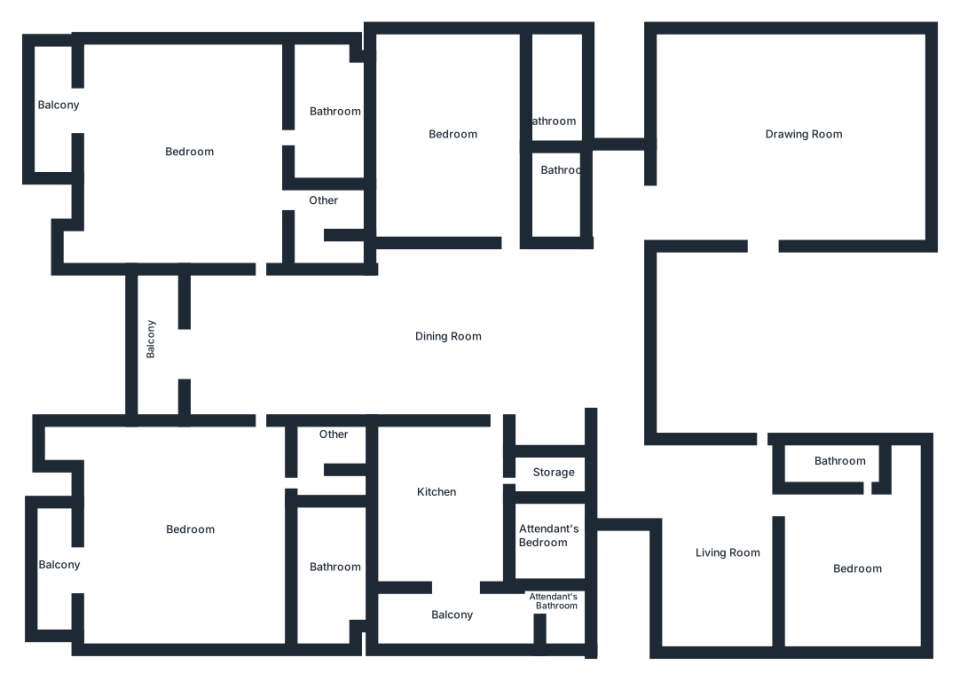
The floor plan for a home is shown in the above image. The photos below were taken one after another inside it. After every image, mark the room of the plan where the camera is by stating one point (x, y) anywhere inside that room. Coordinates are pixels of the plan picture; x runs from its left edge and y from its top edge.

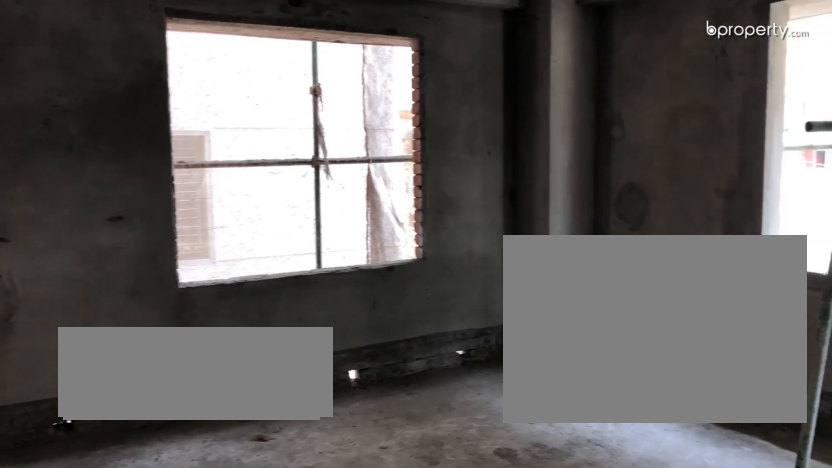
(852, 566)
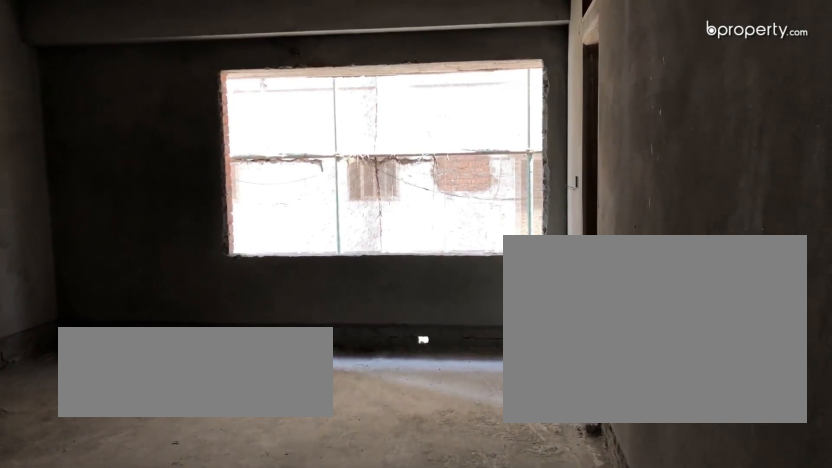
(453, 148)
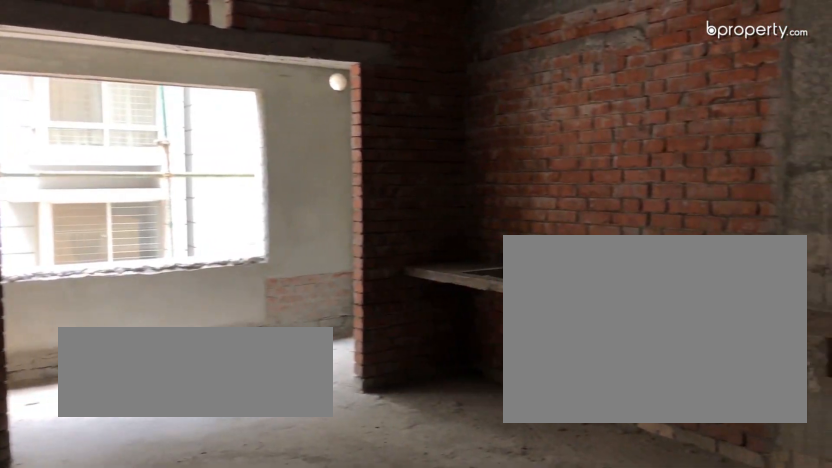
(441, 524)
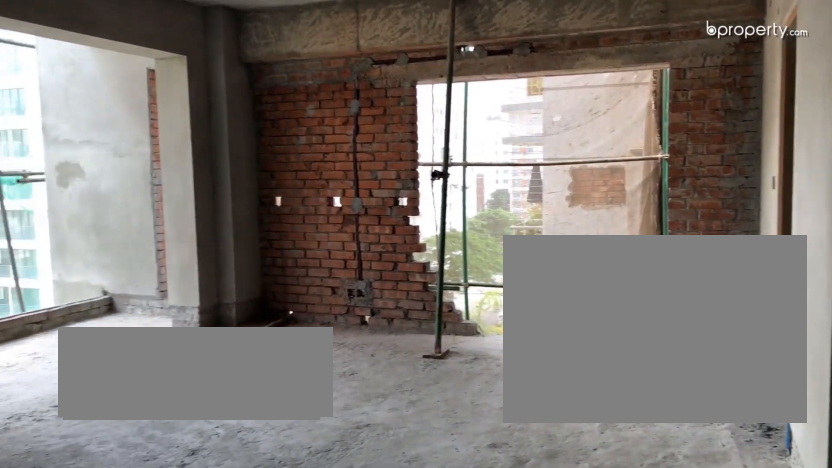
(208, 167)
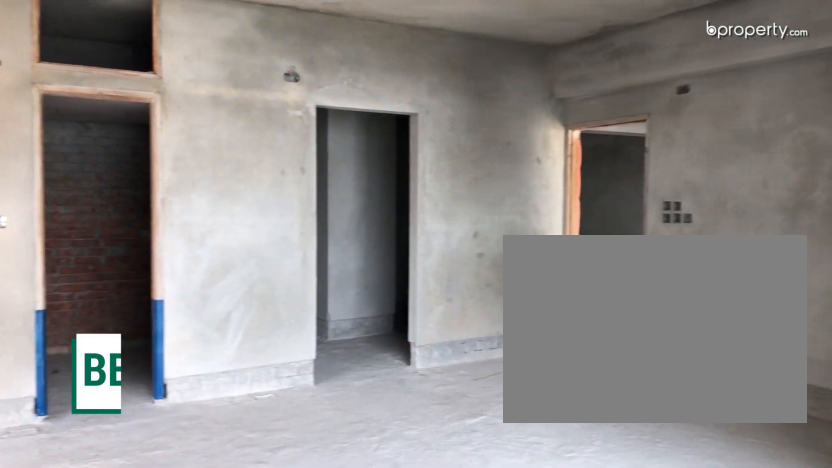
(219, 184)
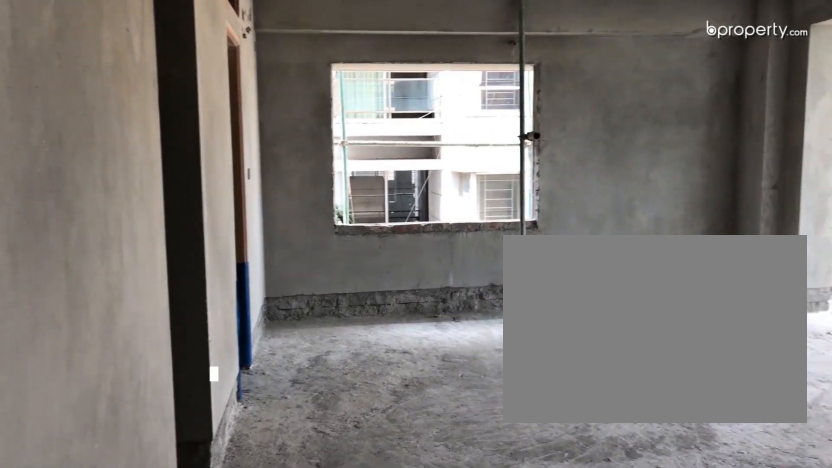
(188, 521)
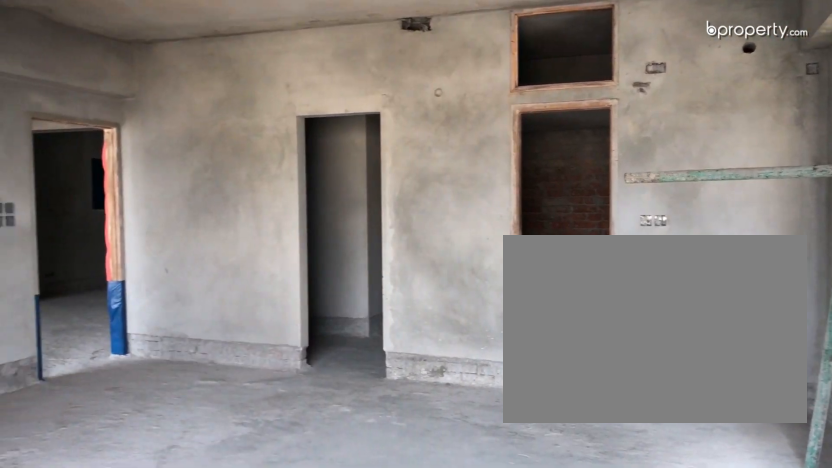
(188, 521)
